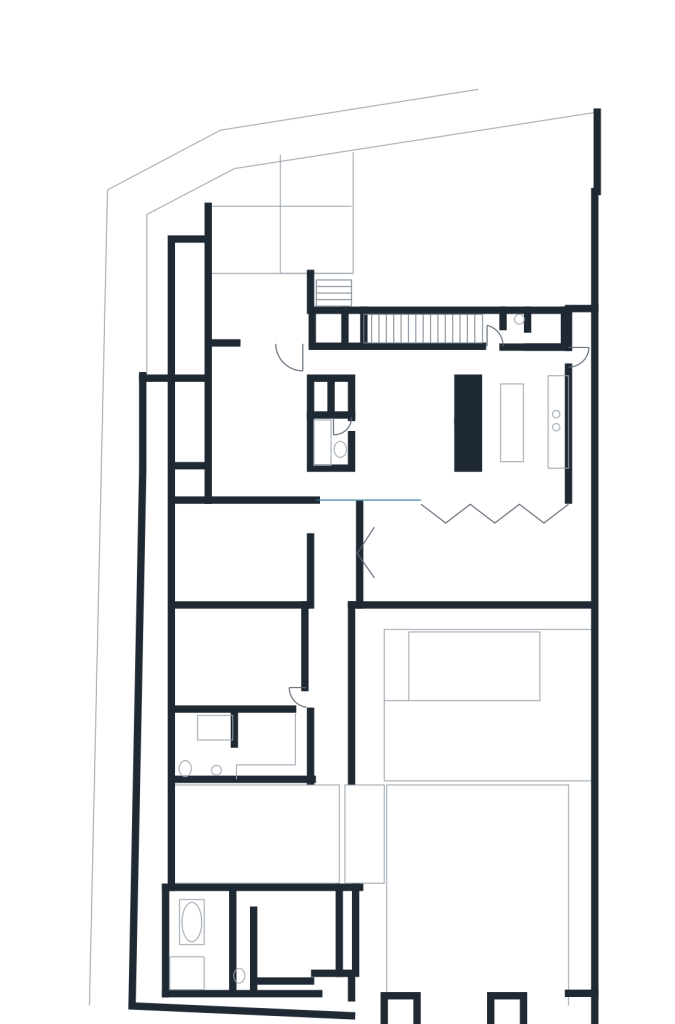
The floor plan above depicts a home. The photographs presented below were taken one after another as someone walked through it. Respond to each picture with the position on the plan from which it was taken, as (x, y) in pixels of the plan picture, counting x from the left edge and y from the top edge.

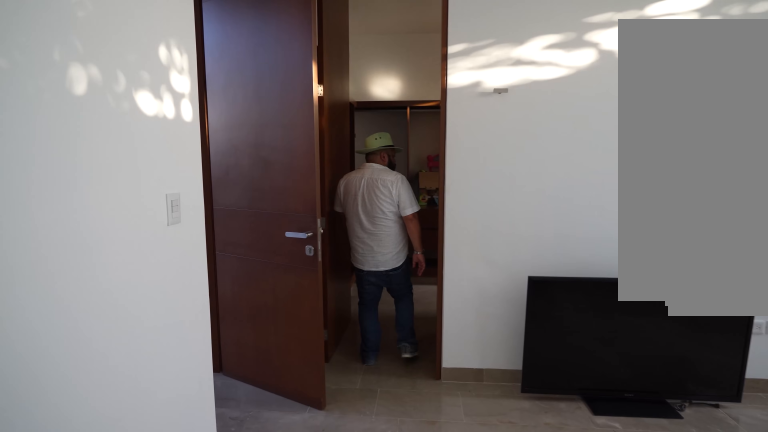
(274, 620)
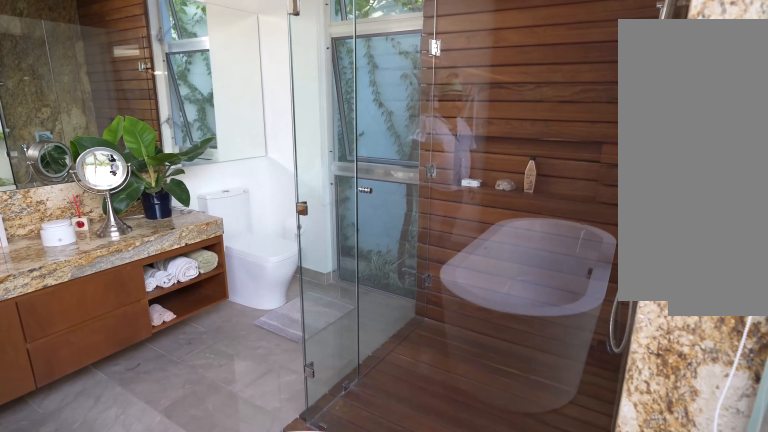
(168, 898)
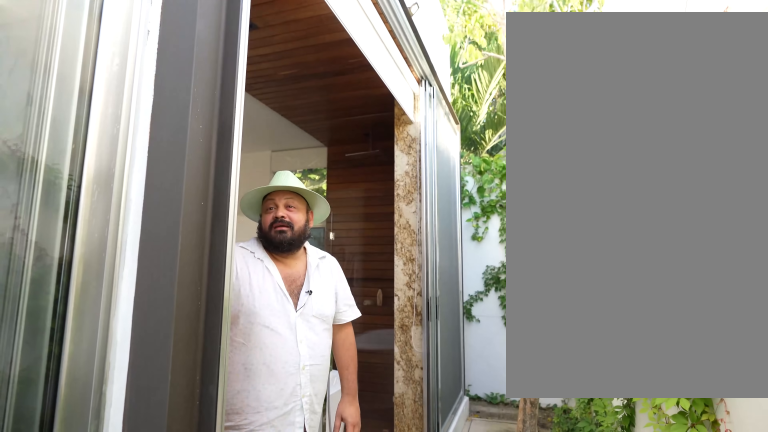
(148, 872)
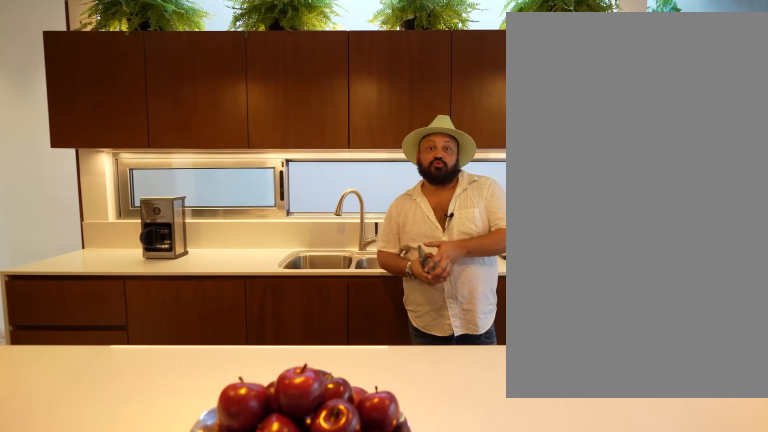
(488, 416)
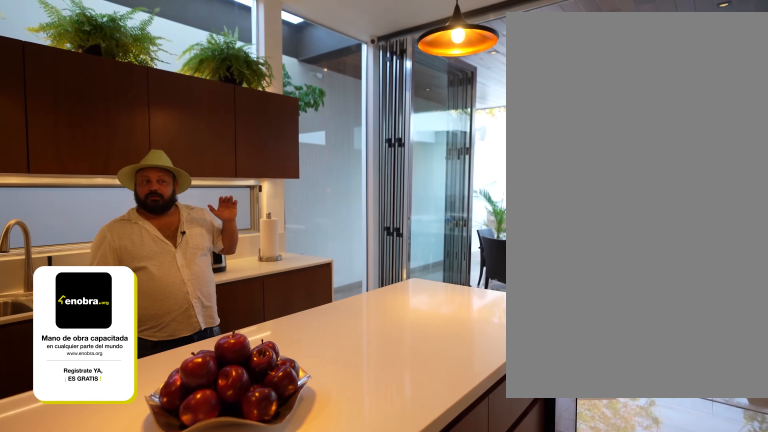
(488, 416)
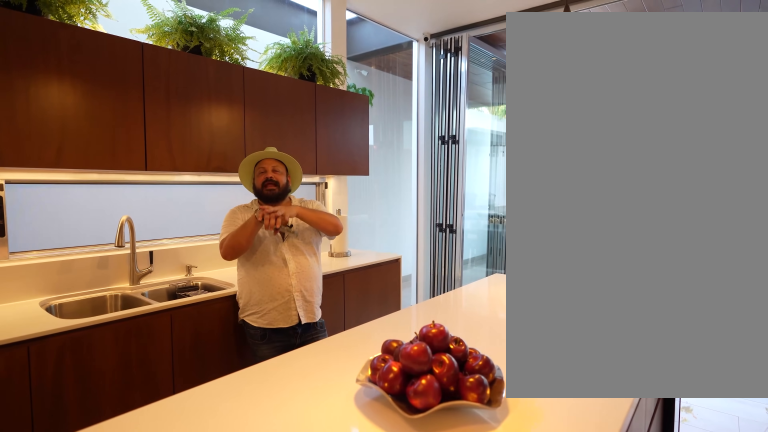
(492, 405)
